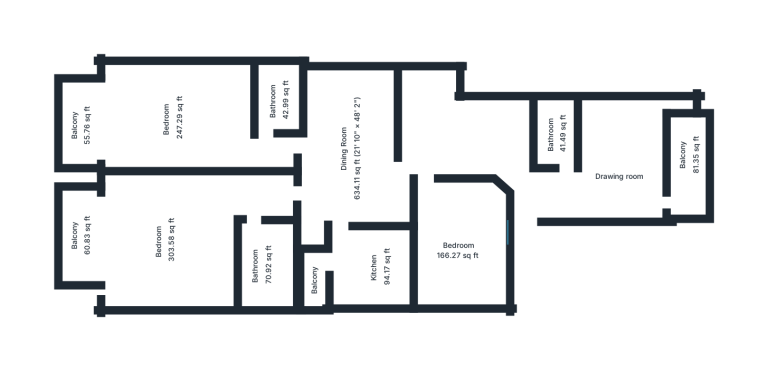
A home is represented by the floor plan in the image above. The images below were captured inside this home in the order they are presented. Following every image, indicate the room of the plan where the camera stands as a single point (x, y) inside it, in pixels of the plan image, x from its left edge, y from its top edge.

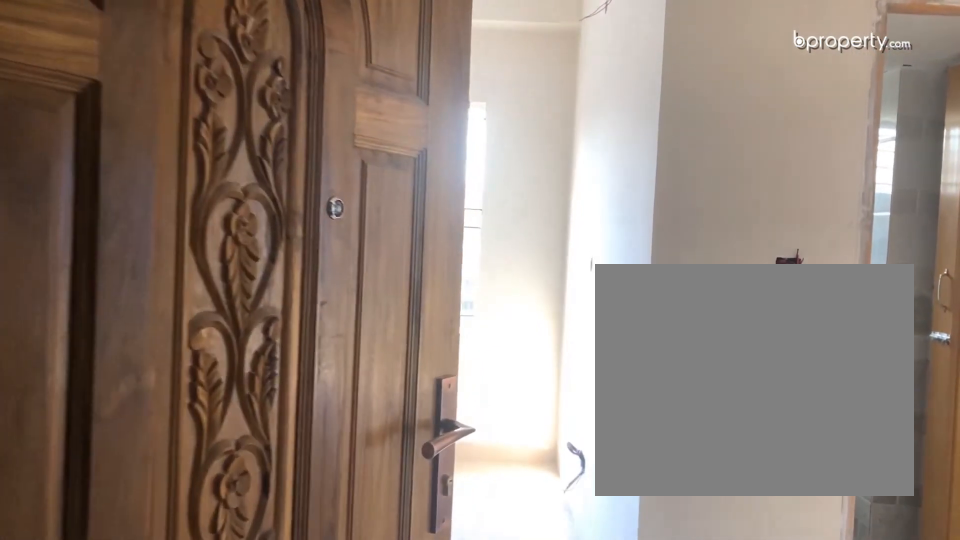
(604, 206)
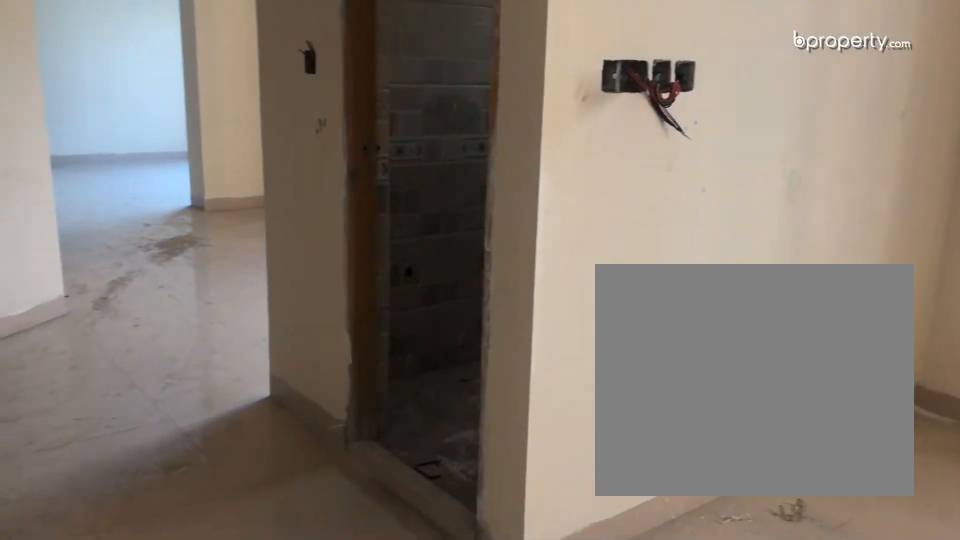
(604, 206)
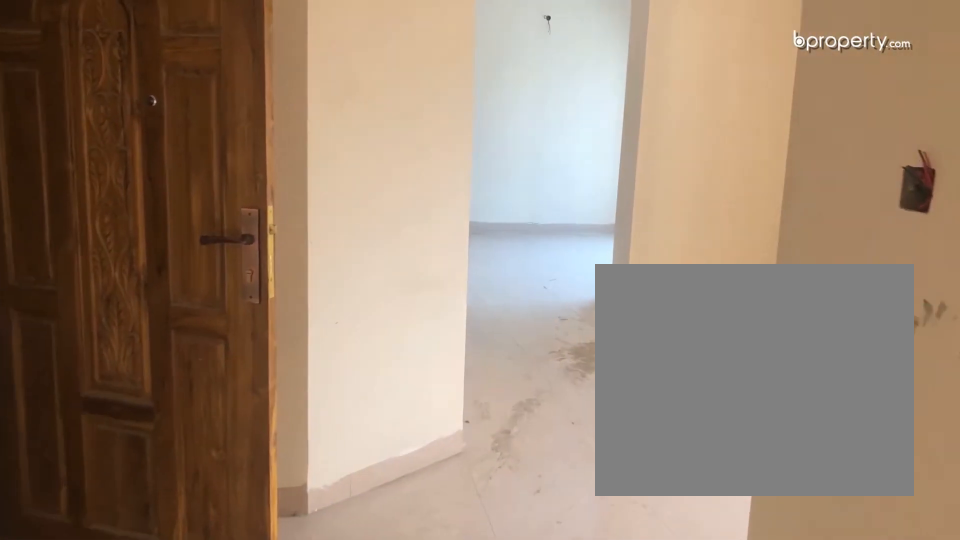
(469, 134)
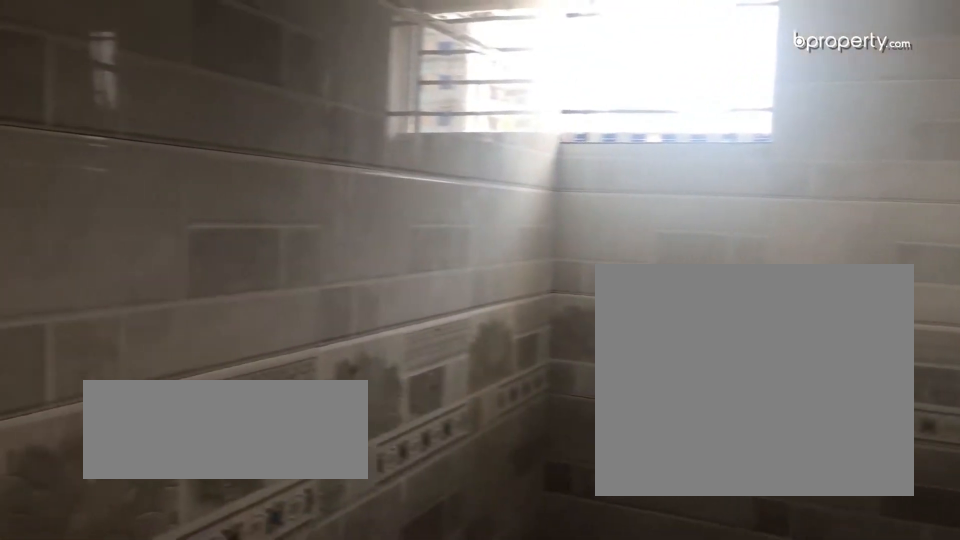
(558, 133)
